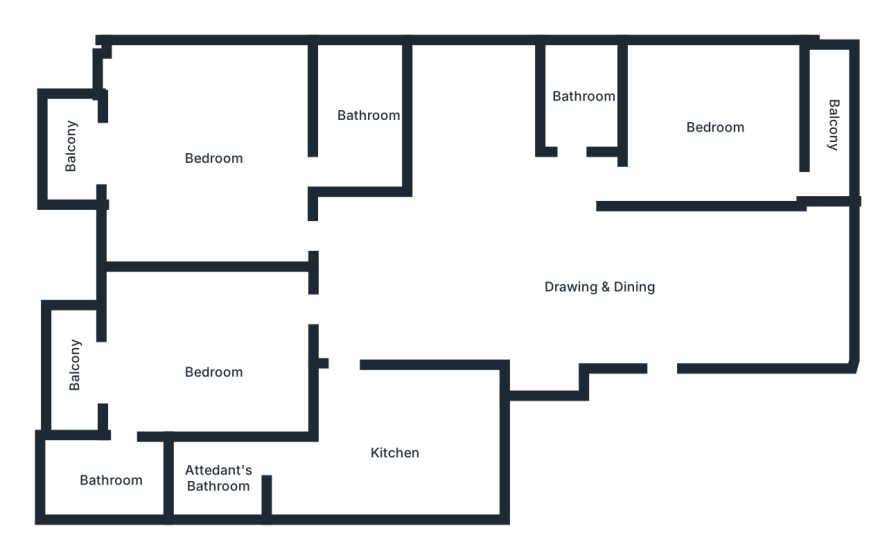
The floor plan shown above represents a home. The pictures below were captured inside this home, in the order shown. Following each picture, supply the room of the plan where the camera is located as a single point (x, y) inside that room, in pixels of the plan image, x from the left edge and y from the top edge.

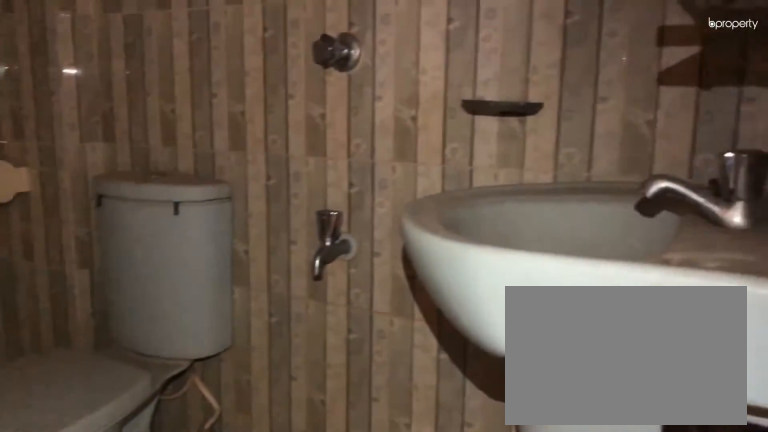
(583, 98)
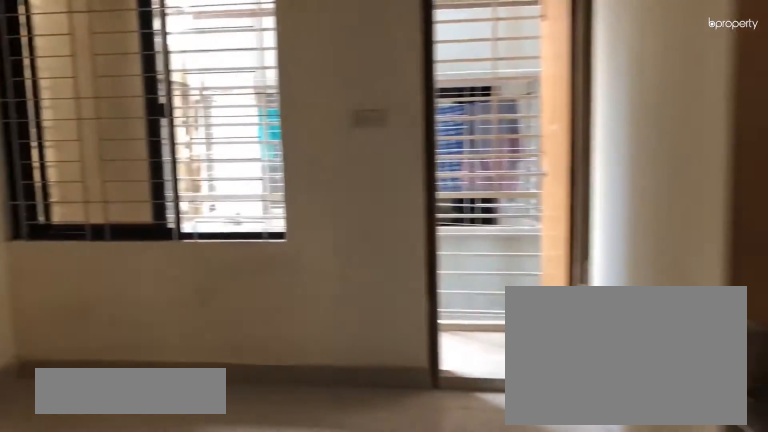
(712, 134)
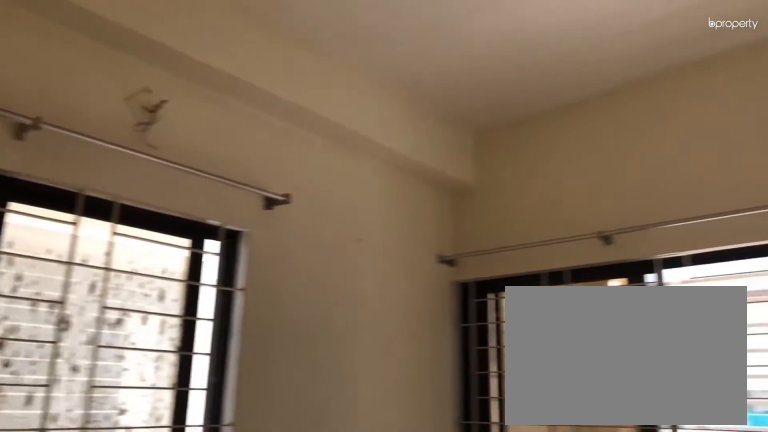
(712, 134)
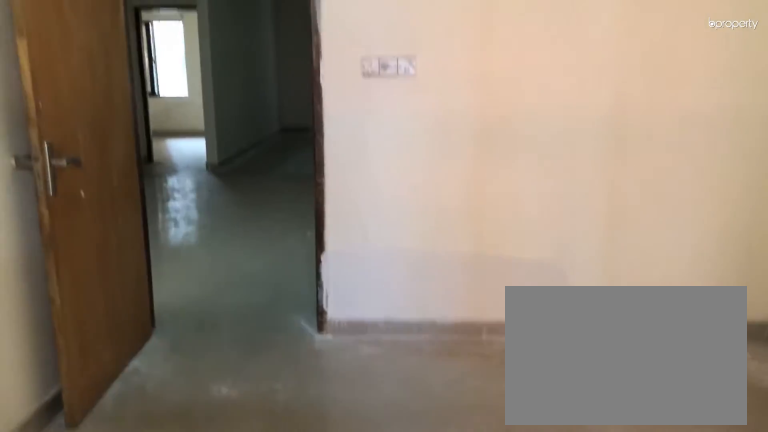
(215, 372)
